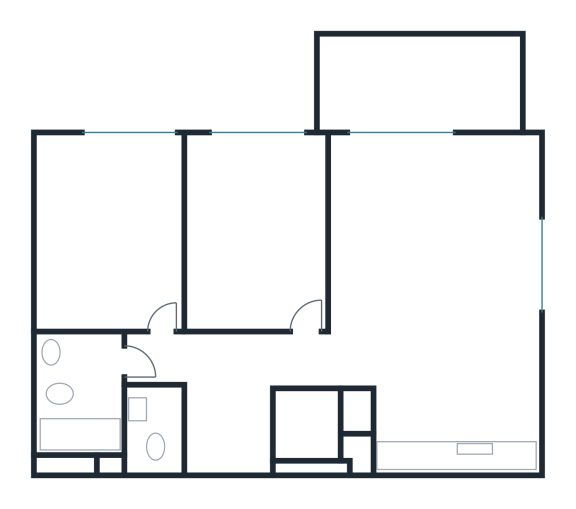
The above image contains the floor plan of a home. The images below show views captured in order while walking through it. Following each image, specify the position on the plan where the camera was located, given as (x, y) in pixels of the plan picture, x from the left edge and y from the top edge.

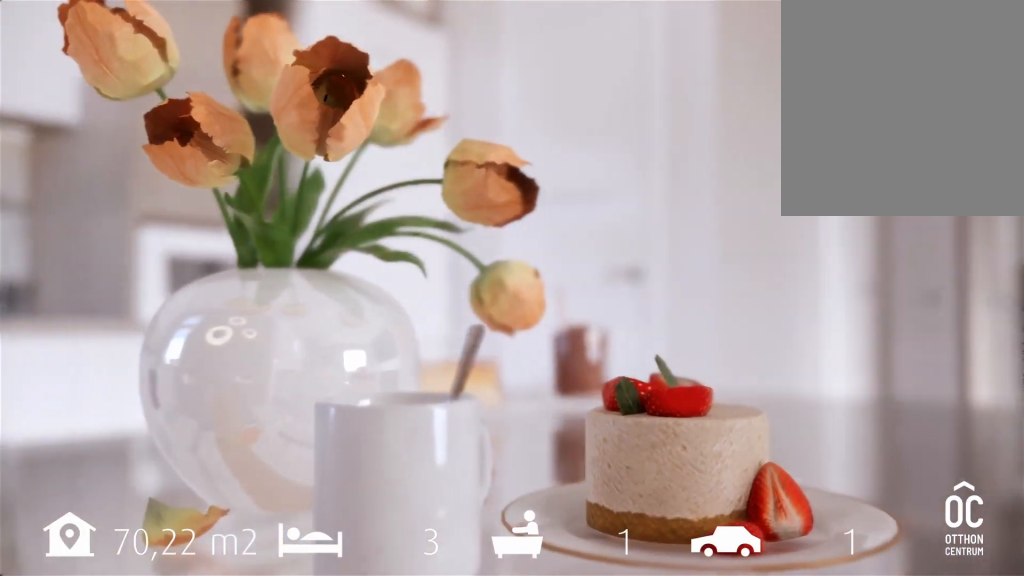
(459, 385)
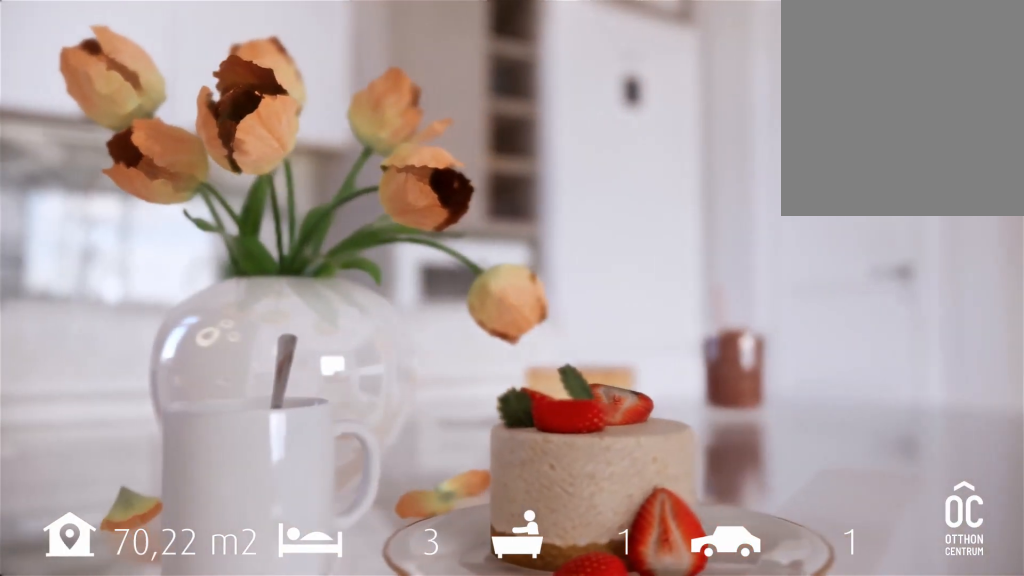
(459, 385)
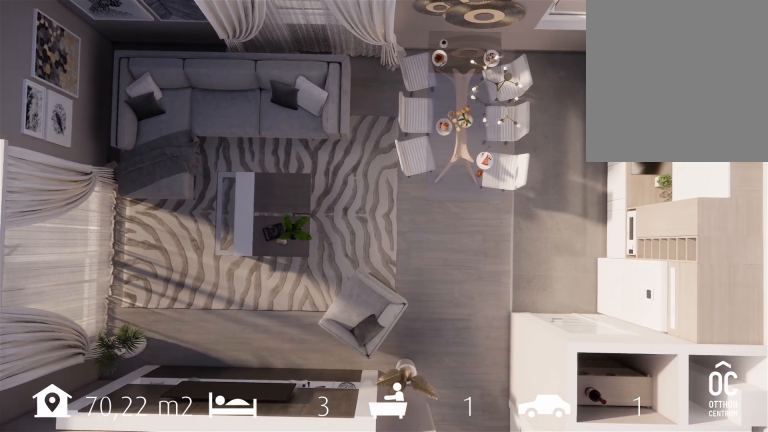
(459, 385)
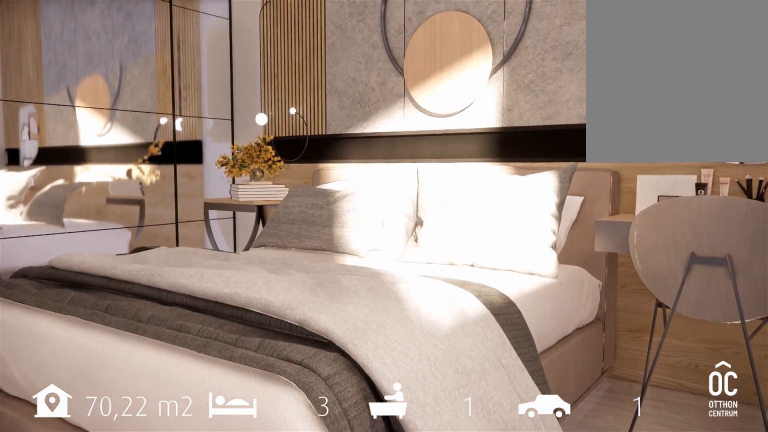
(112, 232)
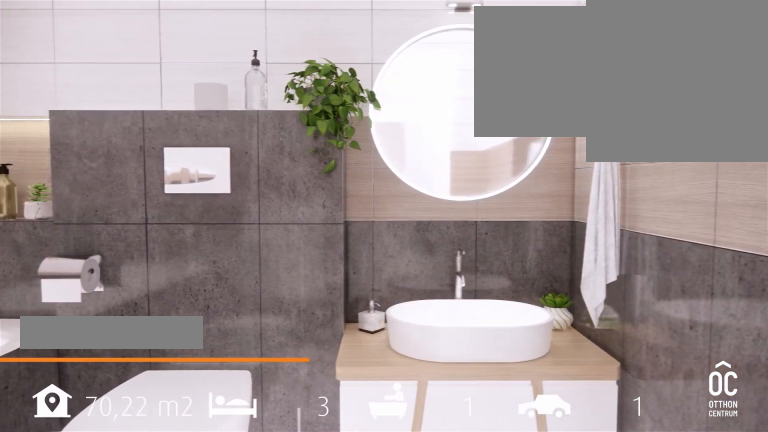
(84, 393)
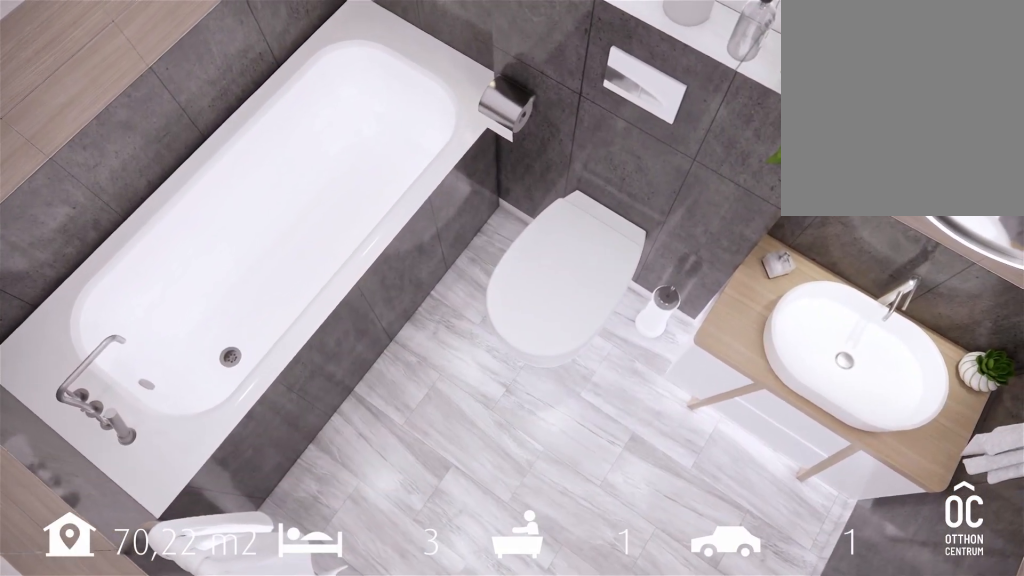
(85, 393)
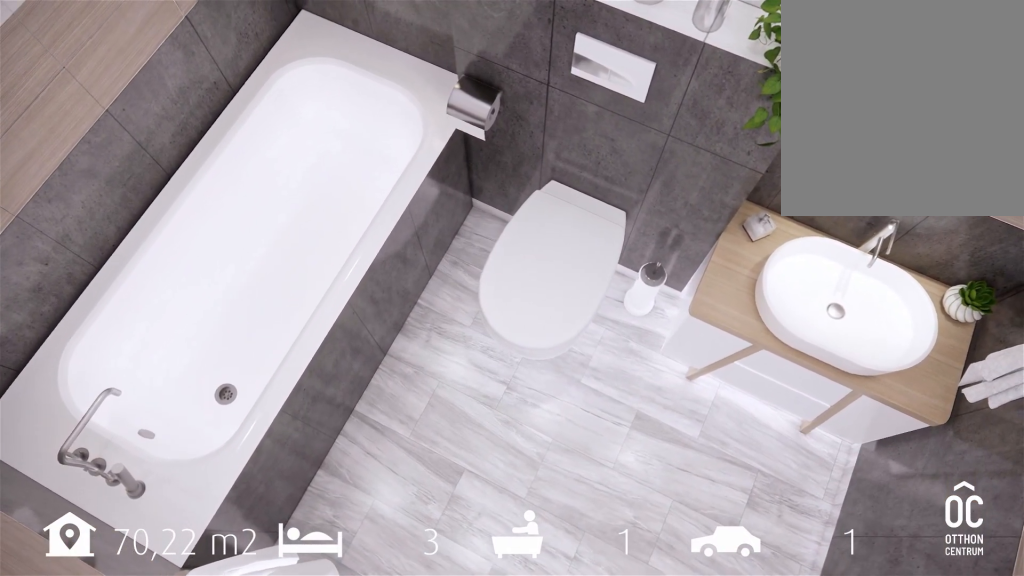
(85, 393)
